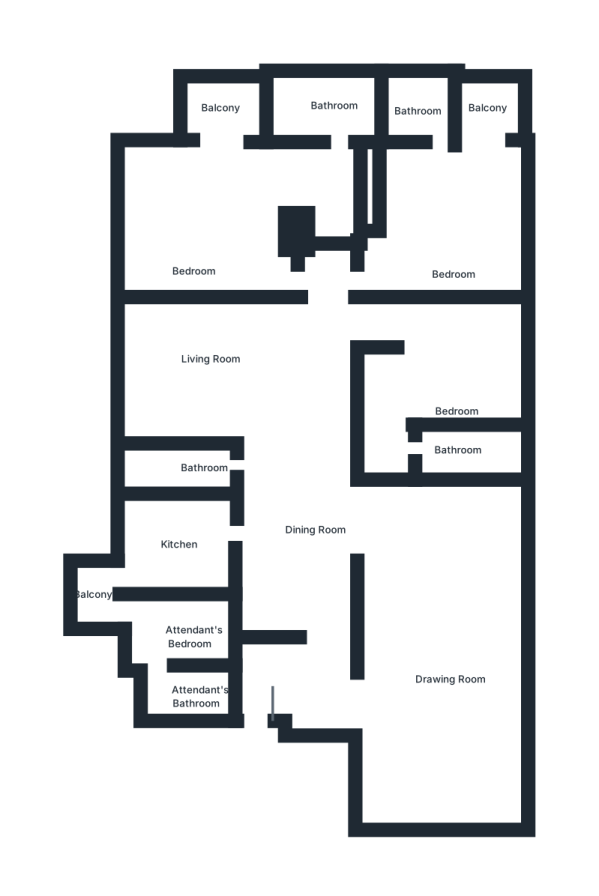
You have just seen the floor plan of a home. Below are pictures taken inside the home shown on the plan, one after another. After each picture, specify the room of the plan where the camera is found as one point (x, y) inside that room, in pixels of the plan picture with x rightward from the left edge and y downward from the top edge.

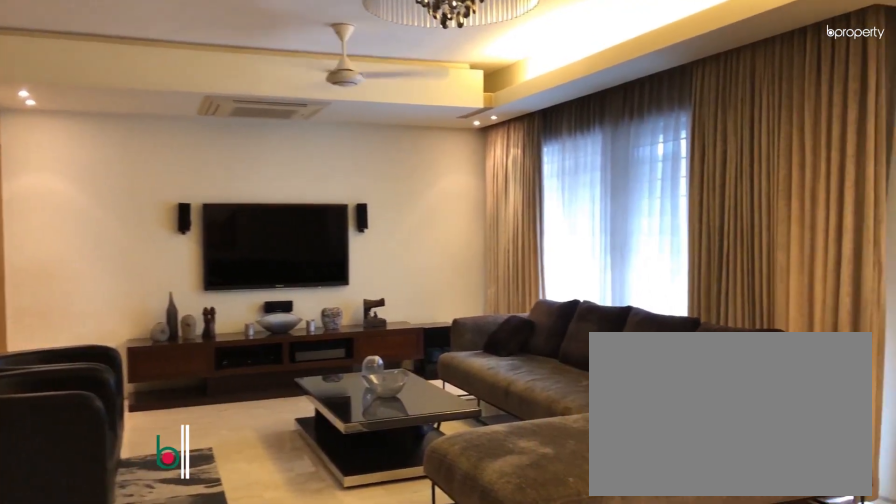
(440, 640)
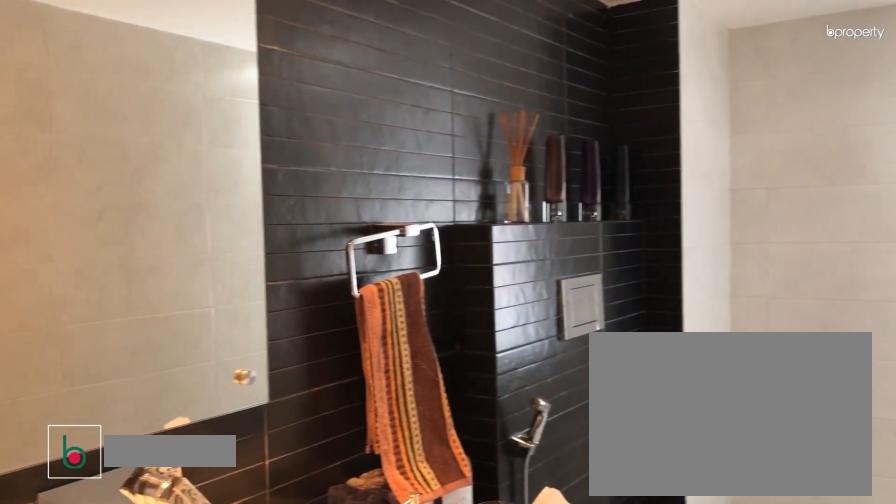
(182, 466)
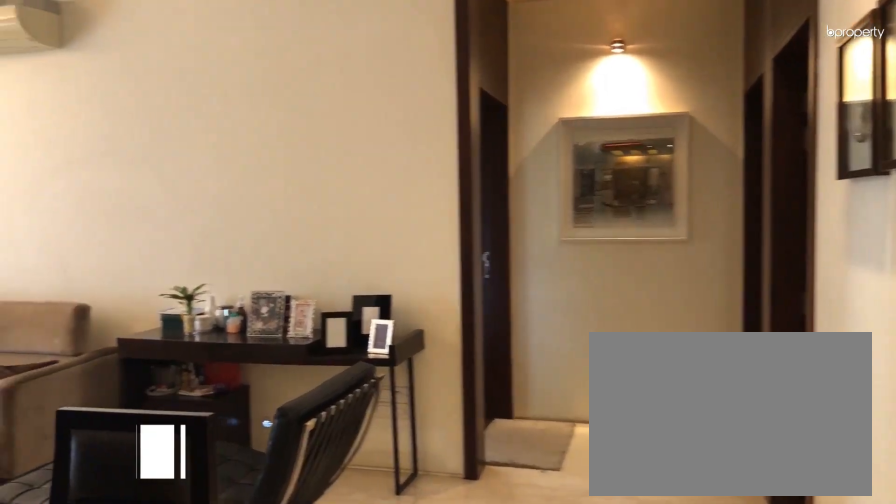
(242, 380)
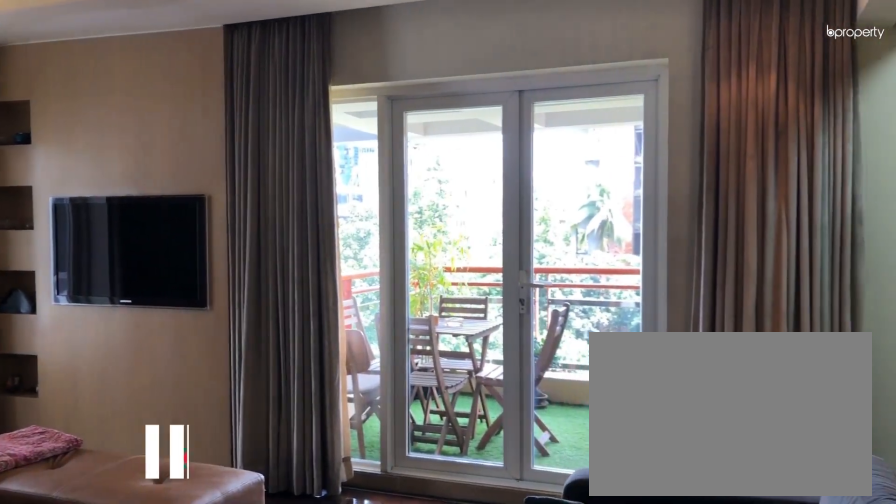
(197, 239)
